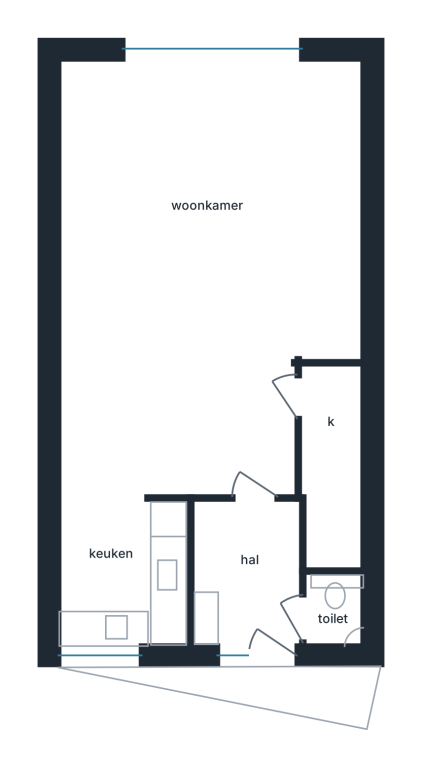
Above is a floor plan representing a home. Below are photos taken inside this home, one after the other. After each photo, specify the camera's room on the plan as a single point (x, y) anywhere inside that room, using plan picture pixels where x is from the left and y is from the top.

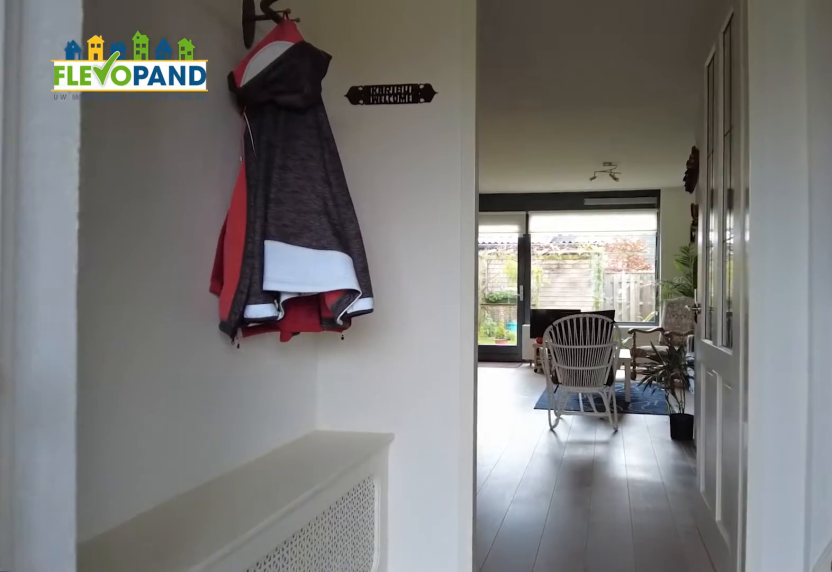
(253, 571)
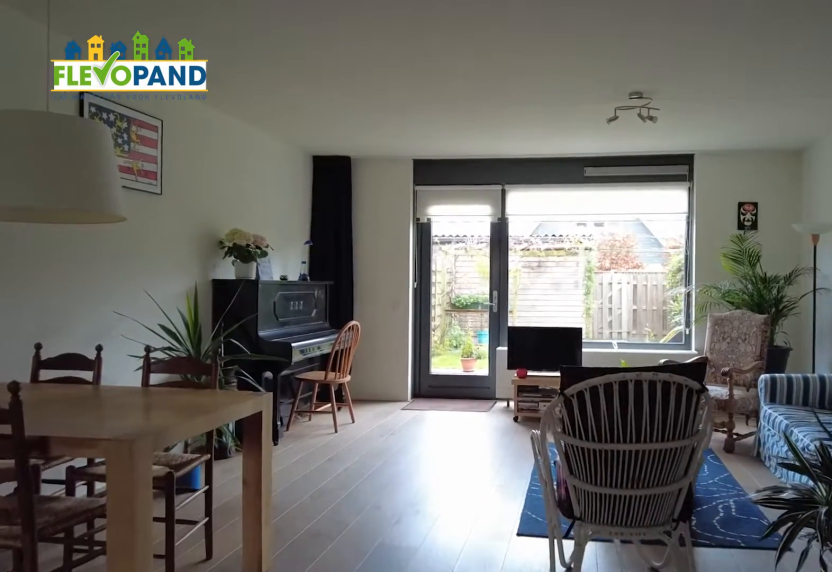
(237, 264)
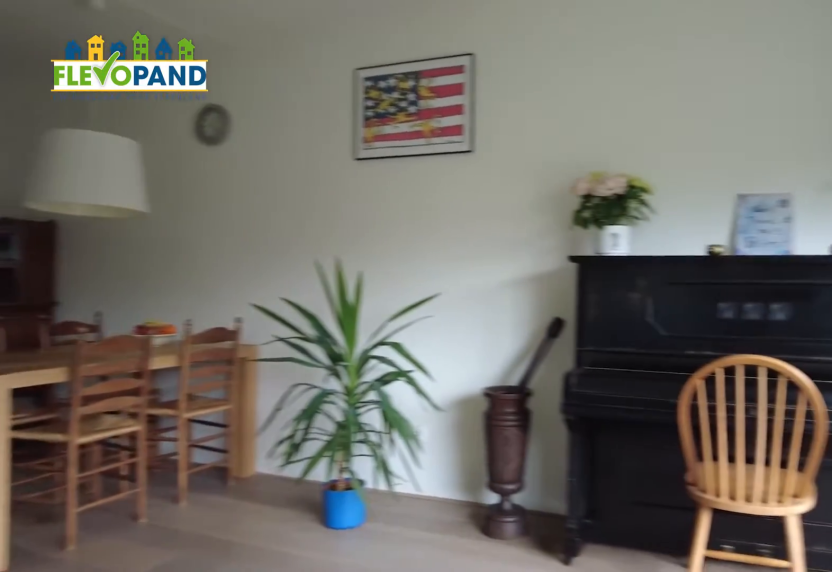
(237, 264)
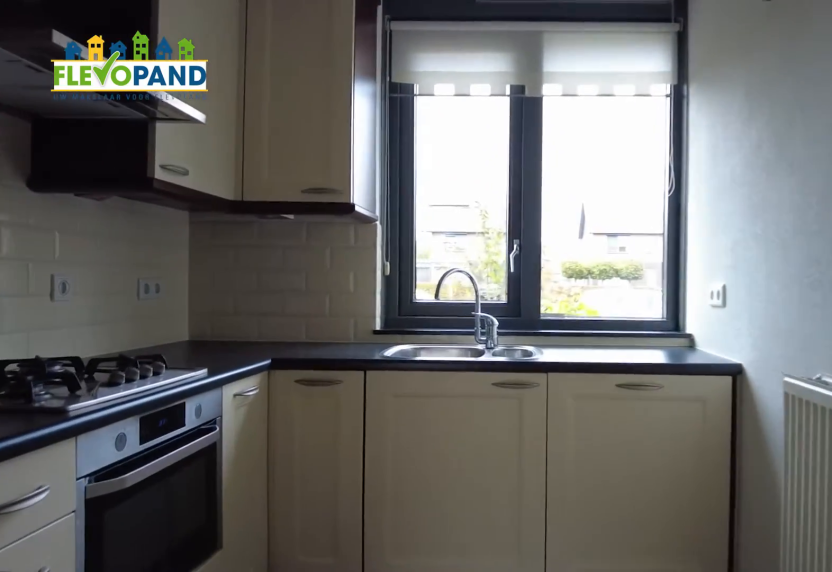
(120, 574)
